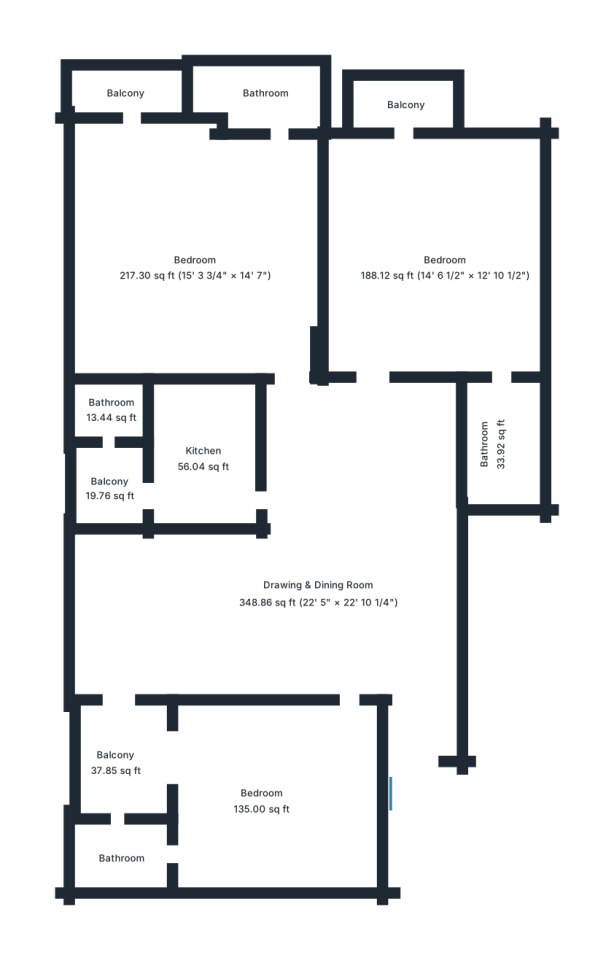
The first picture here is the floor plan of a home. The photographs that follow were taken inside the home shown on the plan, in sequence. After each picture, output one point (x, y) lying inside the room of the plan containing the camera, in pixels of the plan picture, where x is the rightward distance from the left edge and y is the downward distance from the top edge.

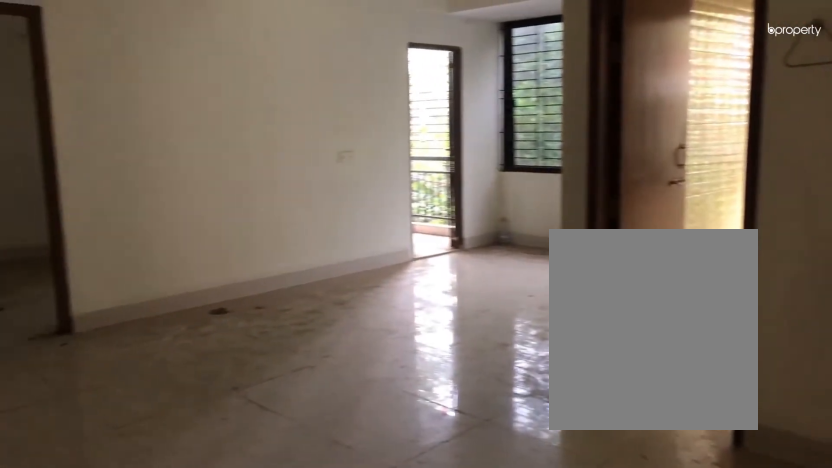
(318, 596)
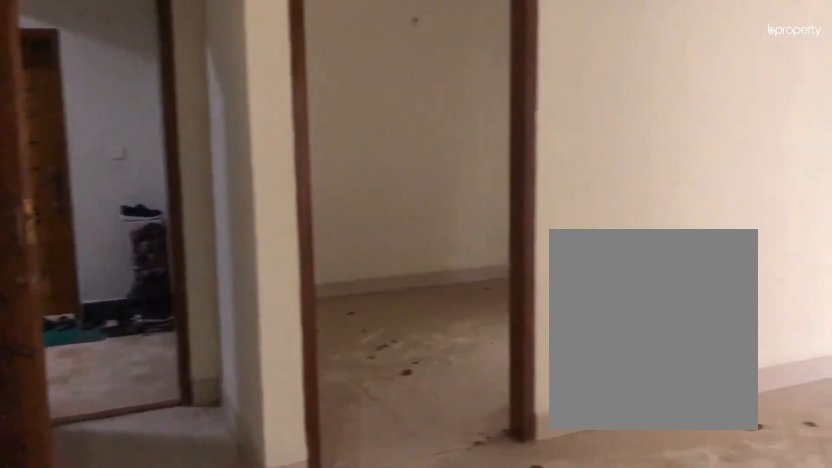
(318, 596)
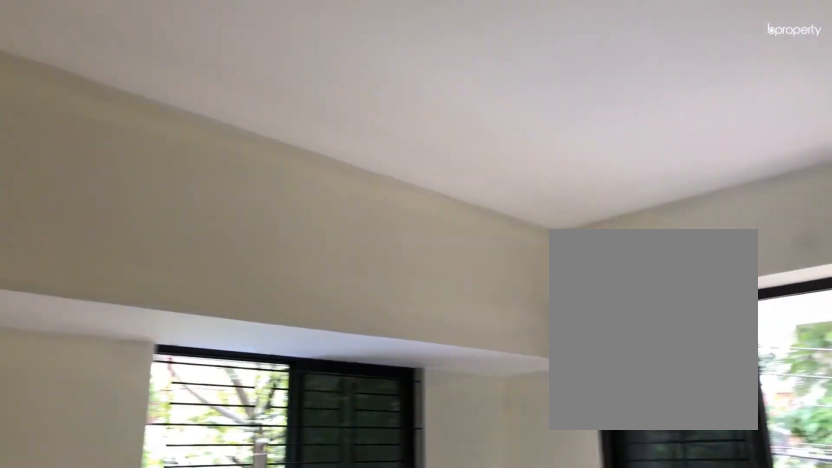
(193, 265)
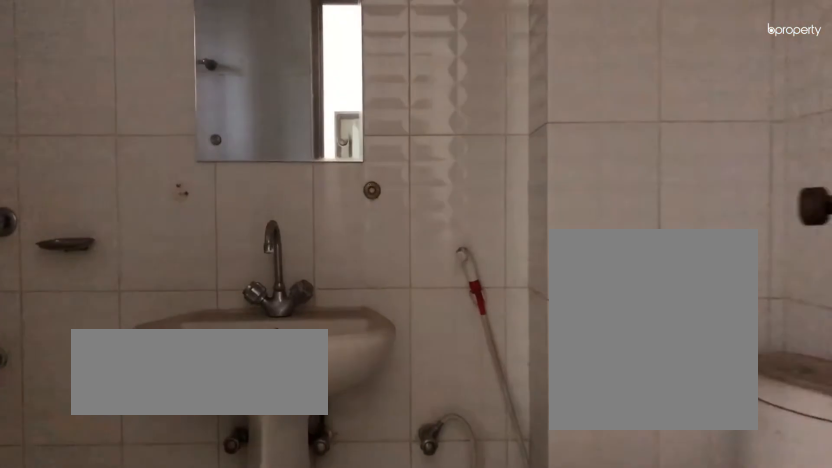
(266, 105)
